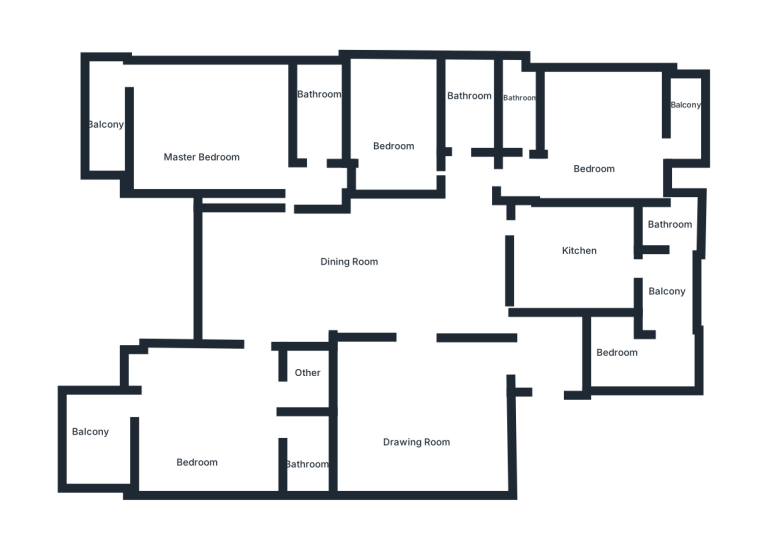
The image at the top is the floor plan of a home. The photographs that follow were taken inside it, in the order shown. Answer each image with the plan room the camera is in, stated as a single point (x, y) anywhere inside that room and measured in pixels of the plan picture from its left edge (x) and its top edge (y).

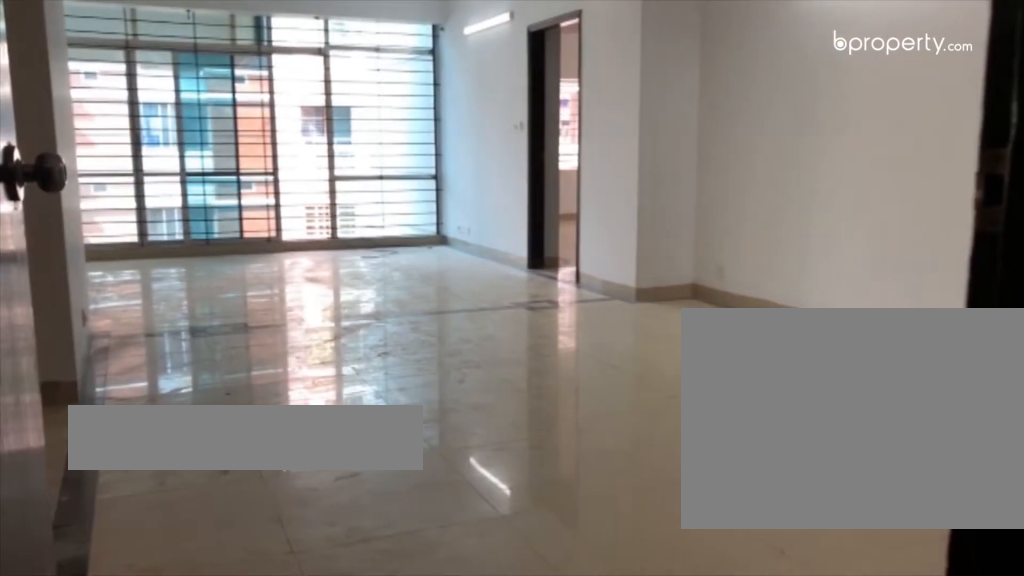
(359, 259)
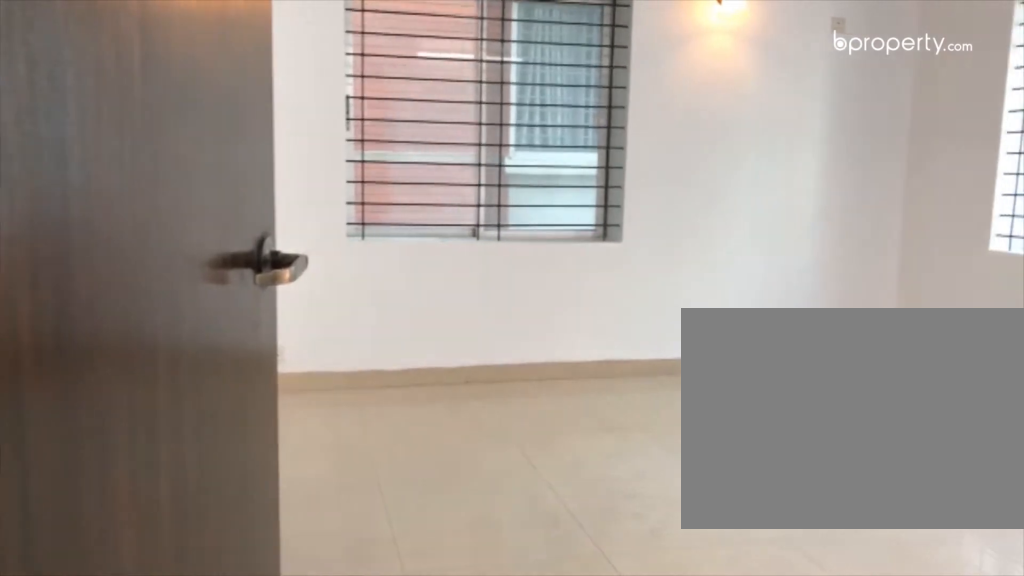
(208, 431)
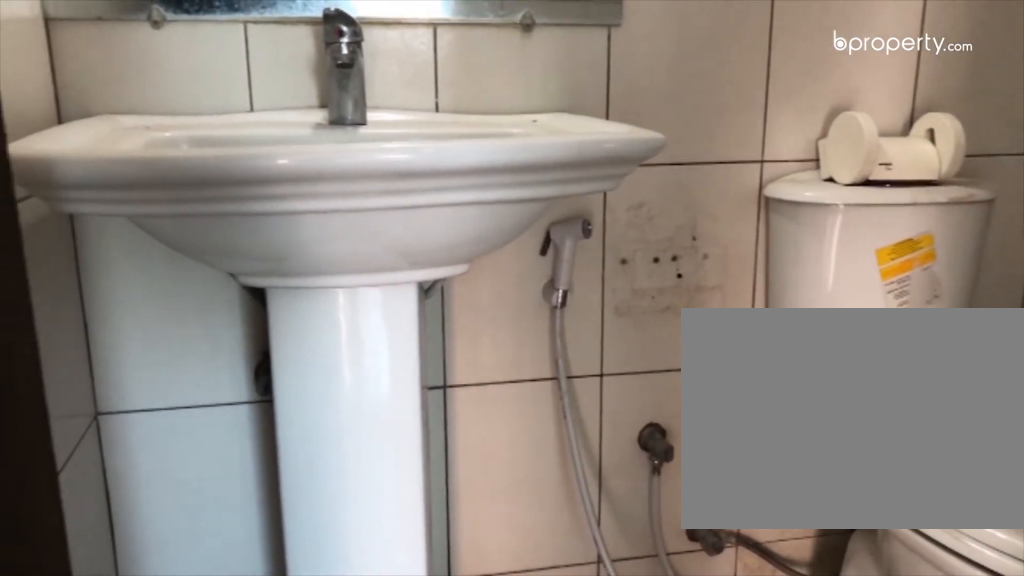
(307, 457)
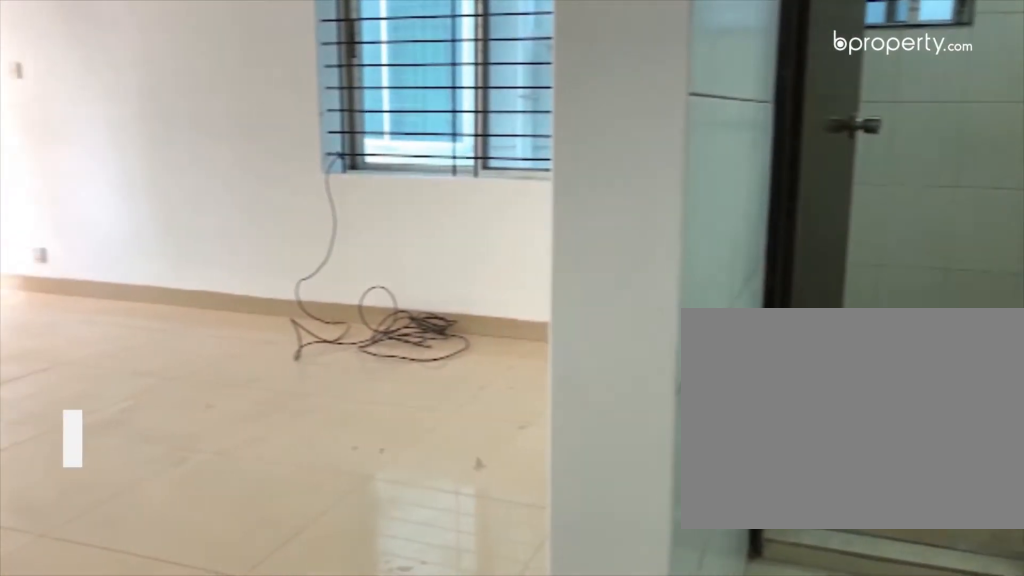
(205, 128)
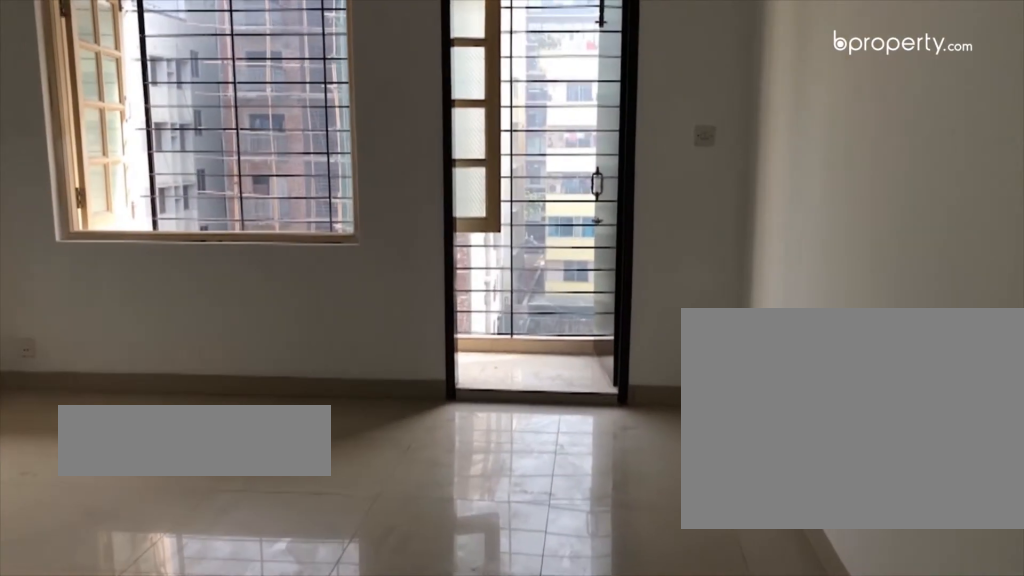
(595, 134)
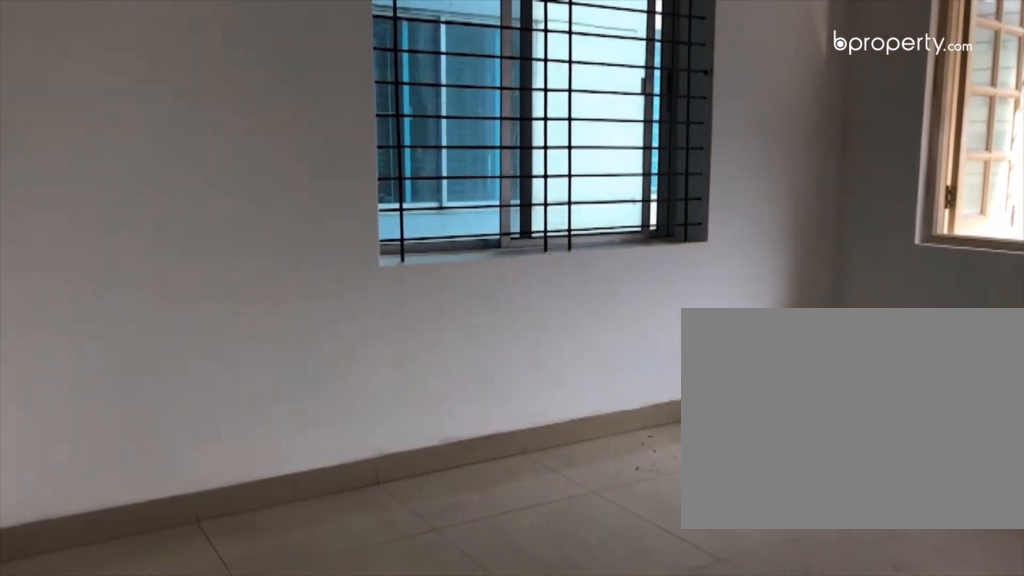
(595, 134)
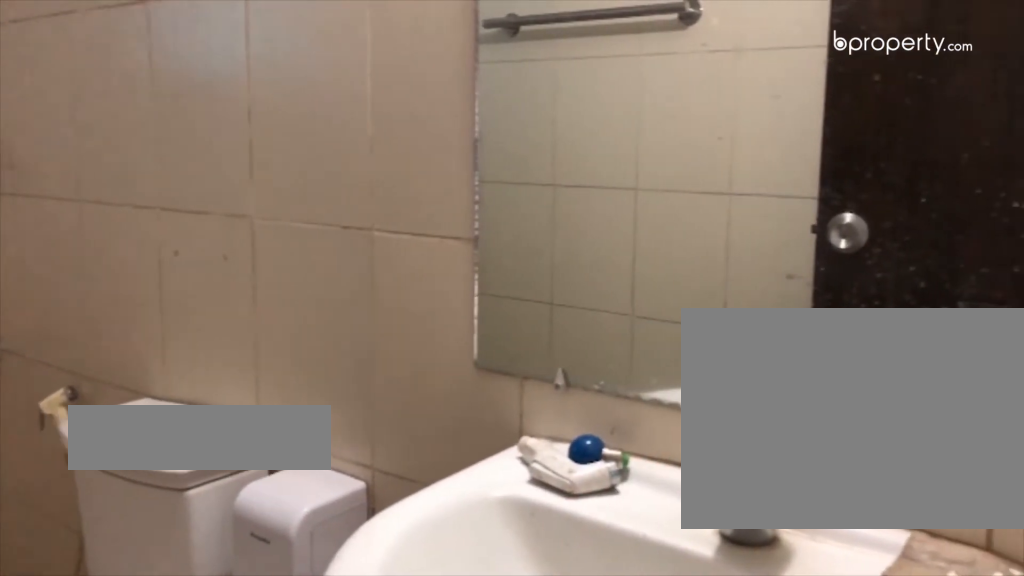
(470, 109)
